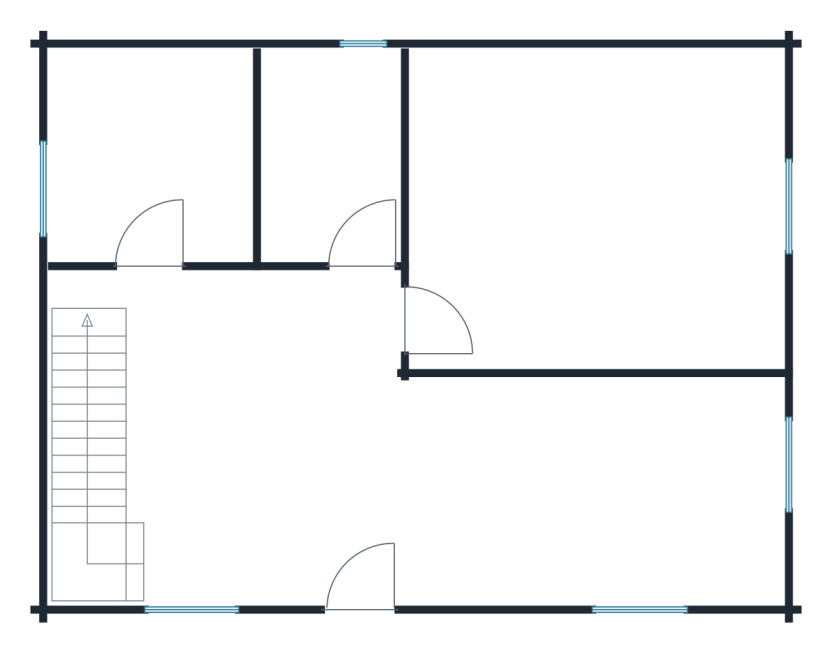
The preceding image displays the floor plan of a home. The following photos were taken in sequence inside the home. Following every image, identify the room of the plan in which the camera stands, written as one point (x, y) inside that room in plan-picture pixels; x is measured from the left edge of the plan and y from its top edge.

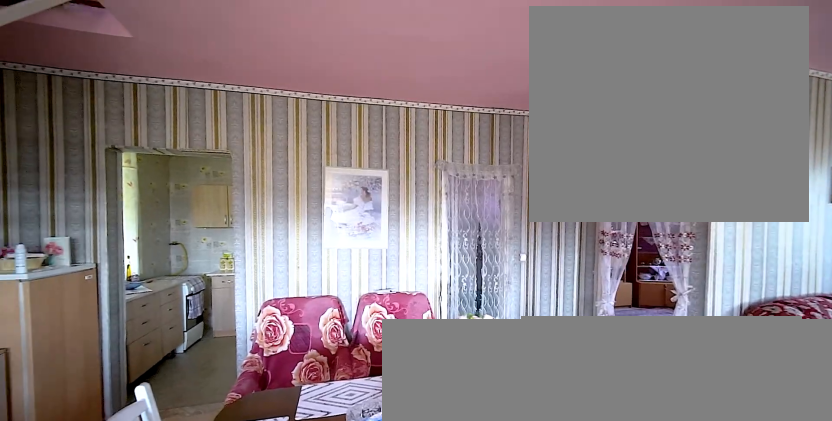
(353, 470)
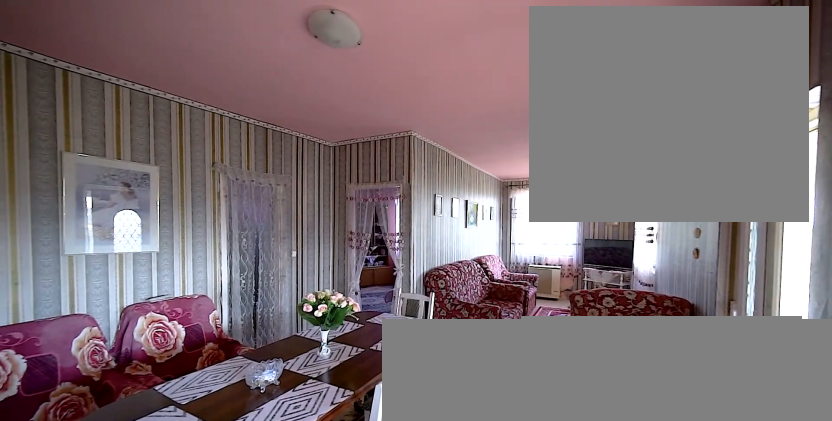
(353, 469)
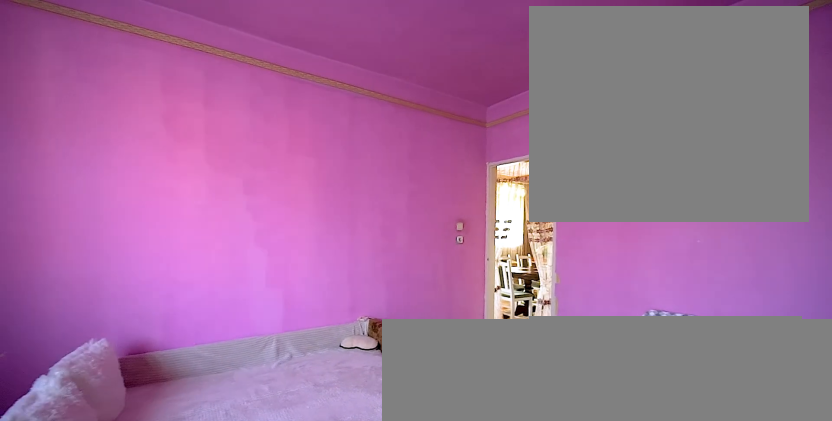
(603, 223)
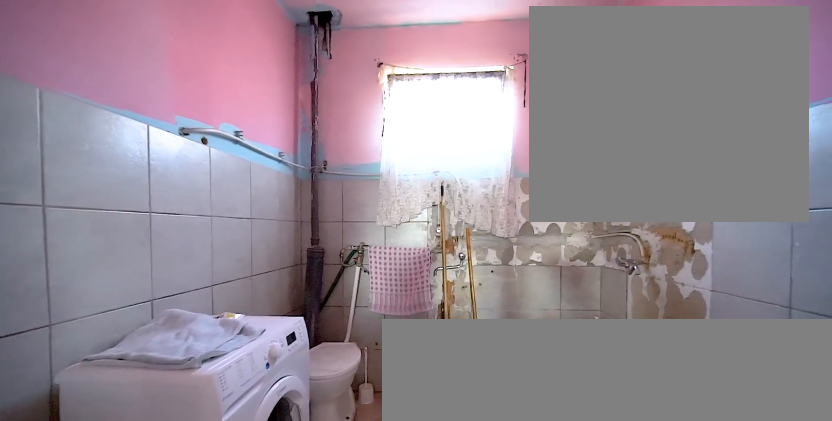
(331, 163)
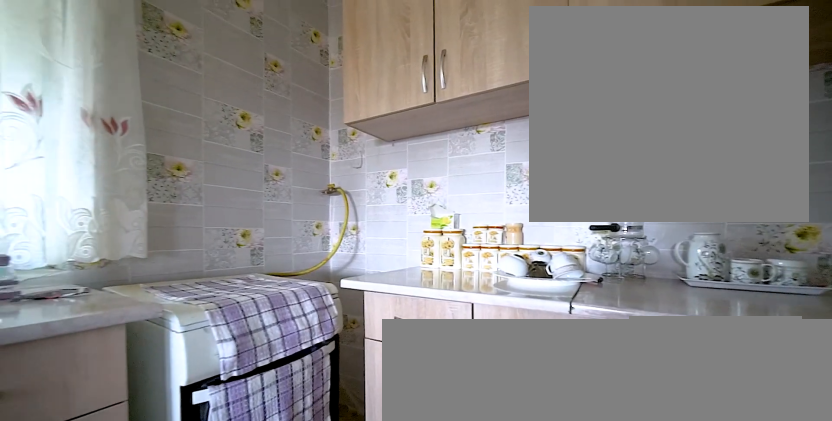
(160, 176)
